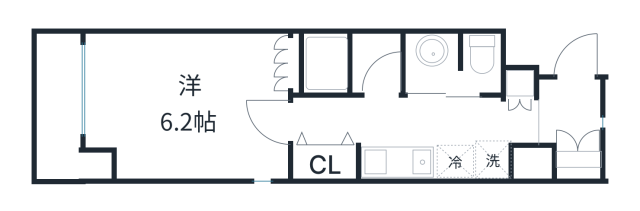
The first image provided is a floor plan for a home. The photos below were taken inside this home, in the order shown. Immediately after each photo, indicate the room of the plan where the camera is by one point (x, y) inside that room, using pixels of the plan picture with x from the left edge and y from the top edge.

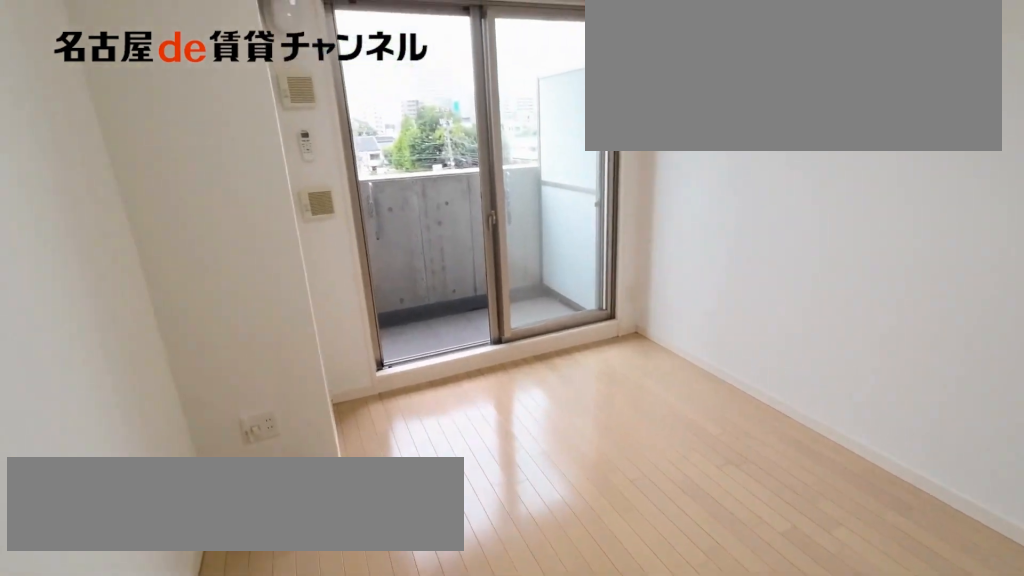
(186, 105)
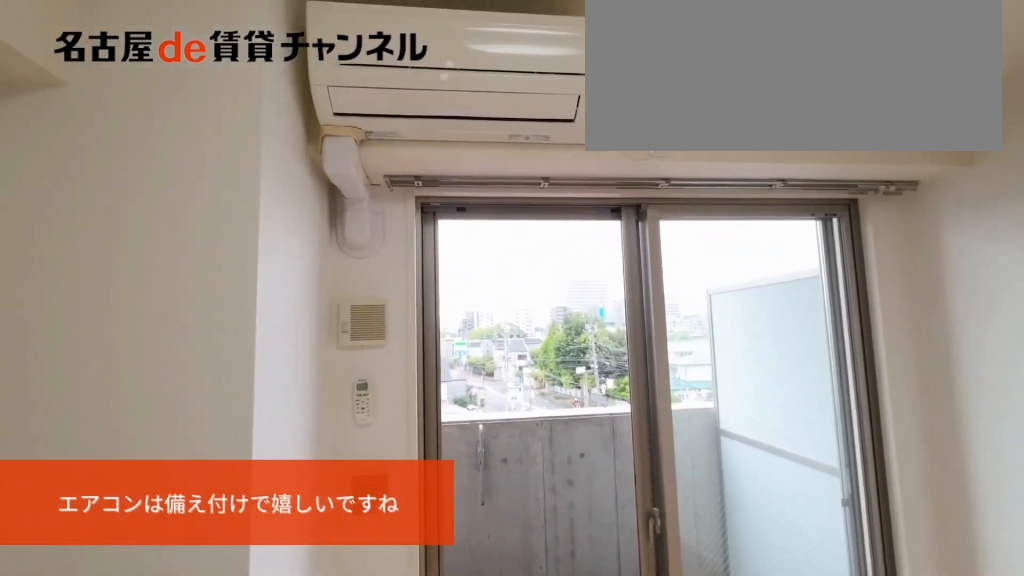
(186, 105)
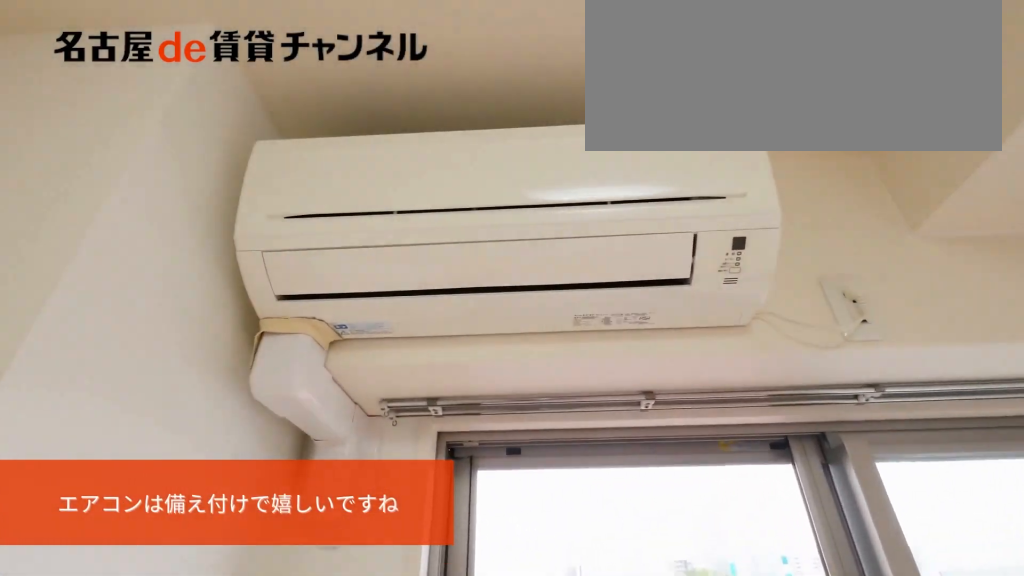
(186, 105)
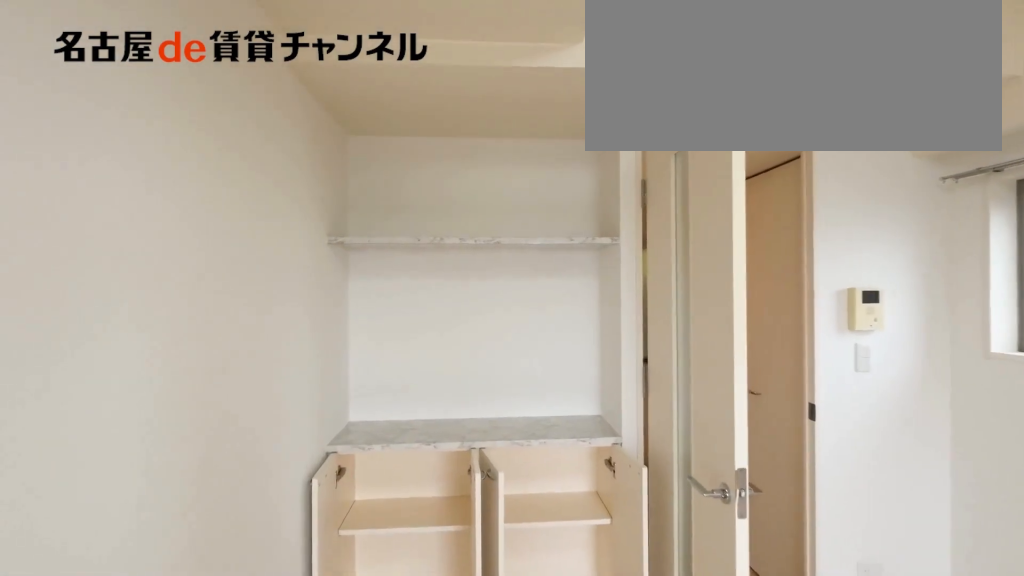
(186, 105)
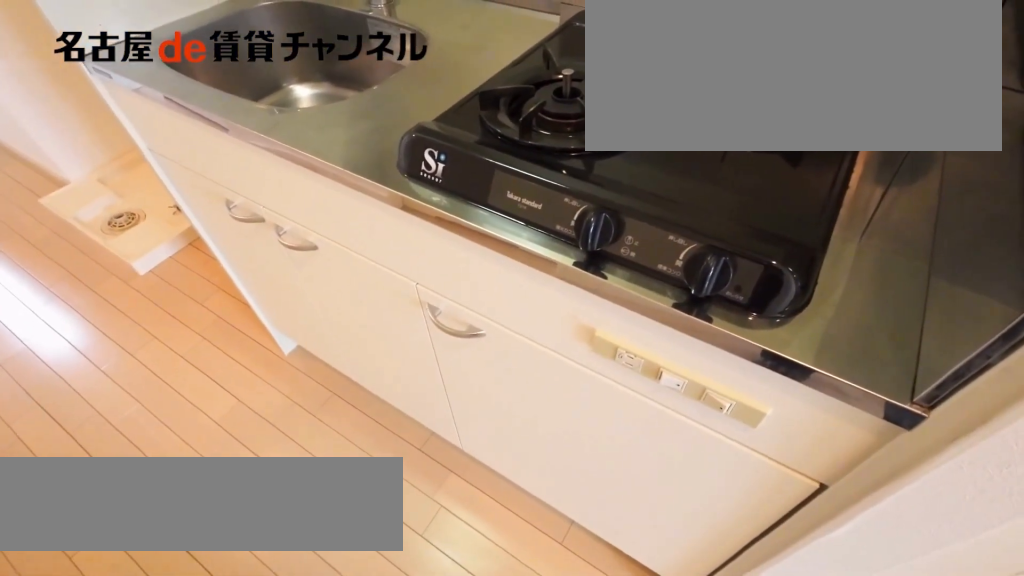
(414, 162)
